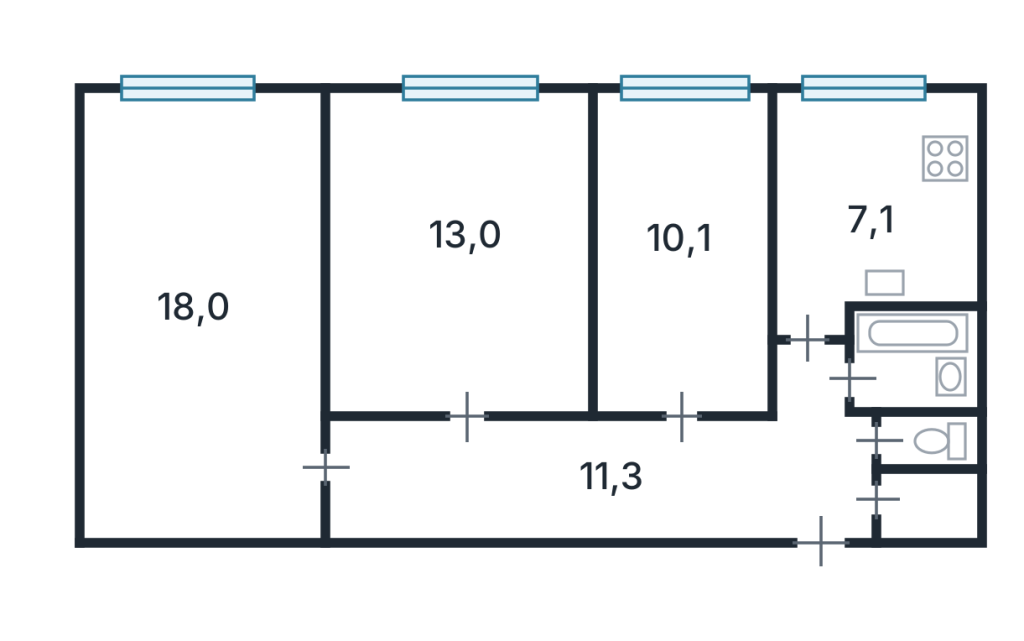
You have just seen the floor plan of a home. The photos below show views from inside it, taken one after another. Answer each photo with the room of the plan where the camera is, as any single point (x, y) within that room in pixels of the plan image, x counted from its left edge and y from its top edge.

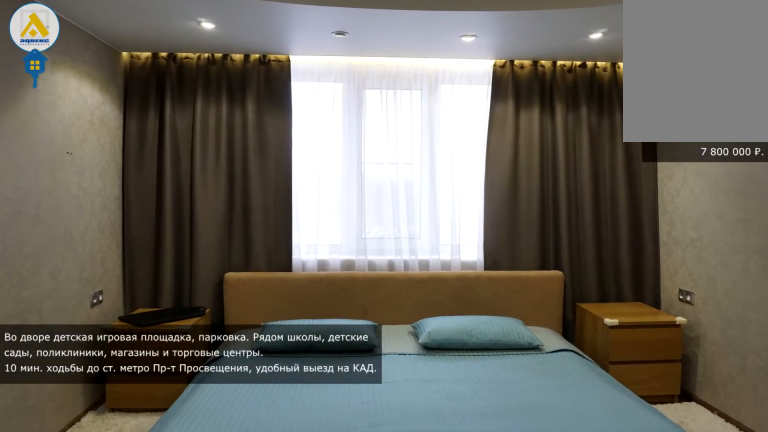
(467, 235)
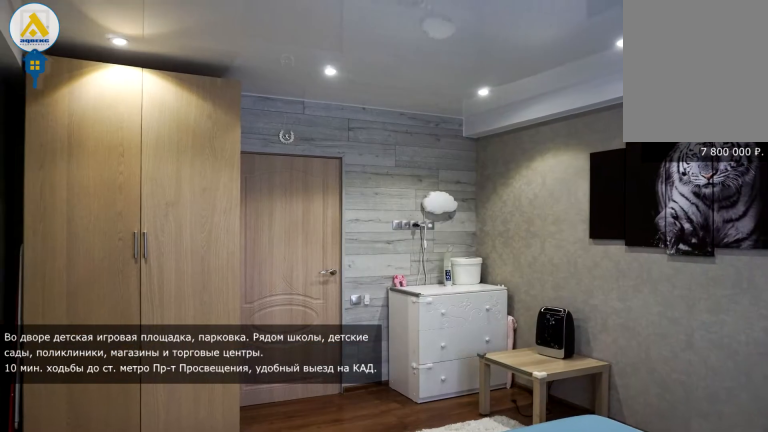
(467, 235)
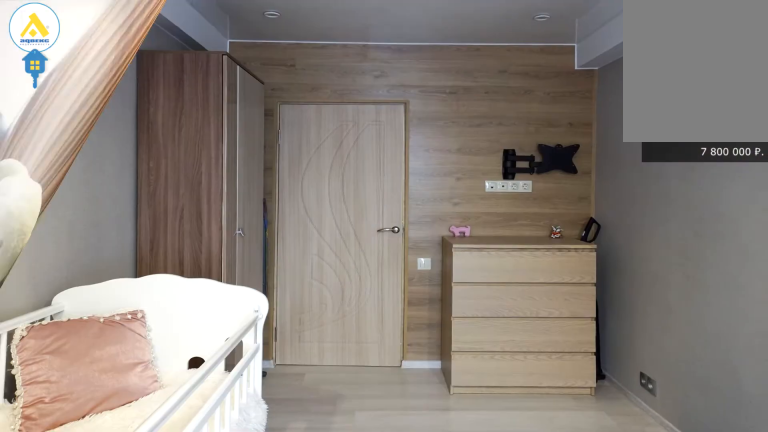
(682, 236)
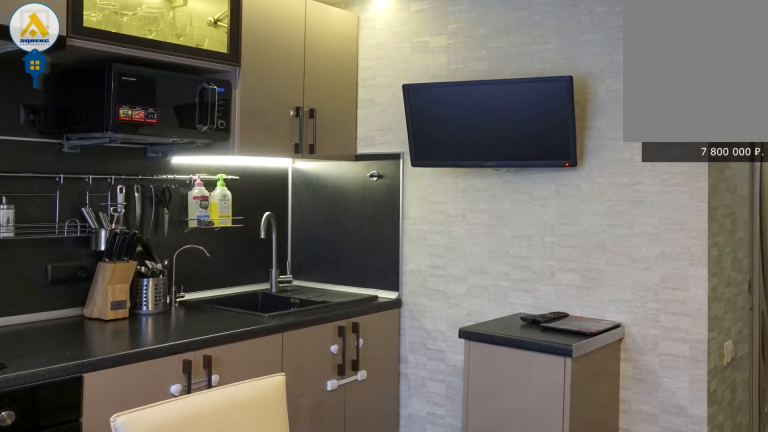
(875, 199)
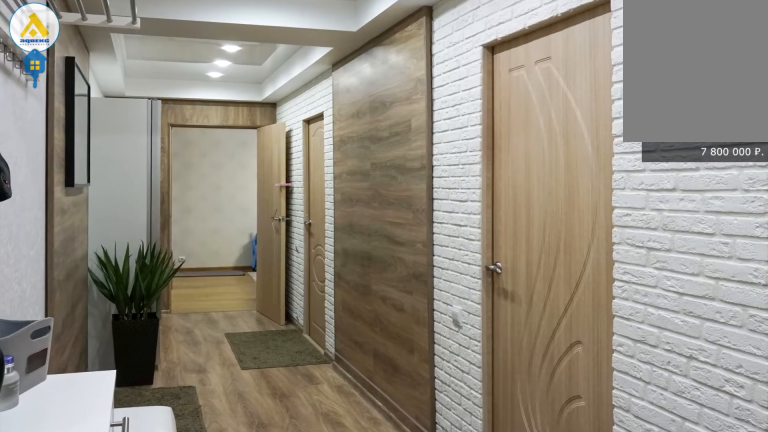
(620, 479)
